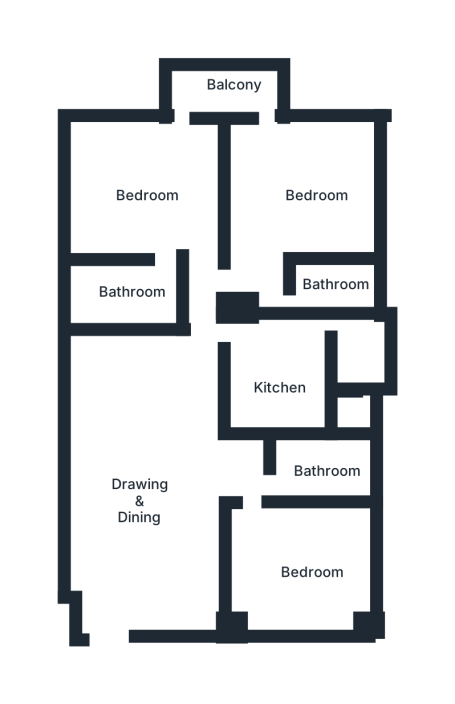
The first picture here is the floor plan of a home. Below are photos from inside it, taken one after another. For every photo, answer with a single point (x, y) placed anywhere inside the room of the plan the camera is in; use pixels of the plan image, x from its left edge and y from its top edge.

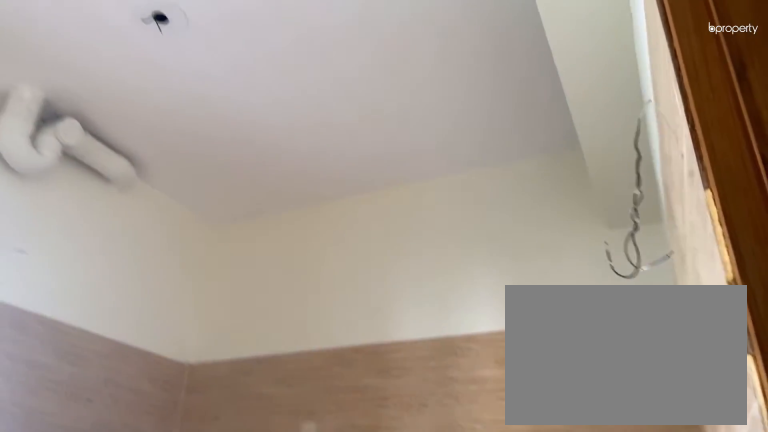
(277, 385)
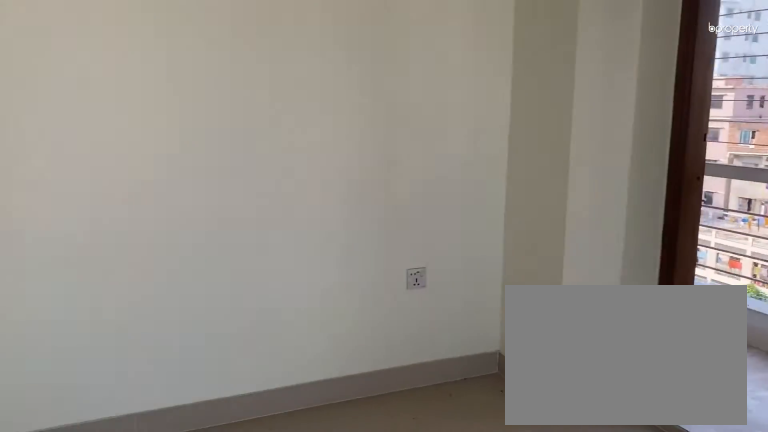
(319, 193)
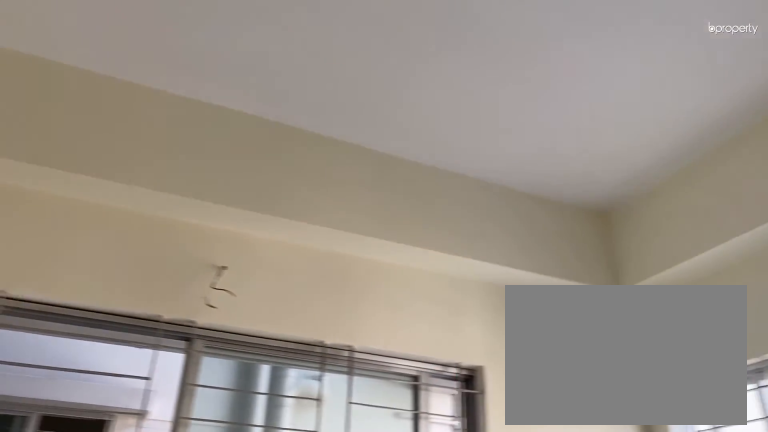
(147, 195)
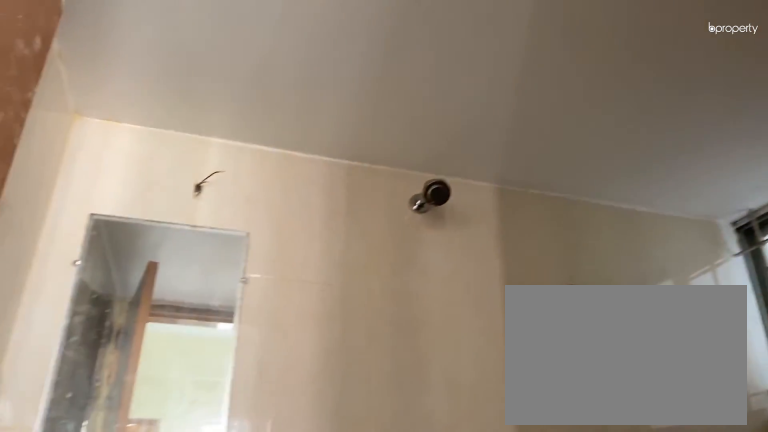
(131, 291)
